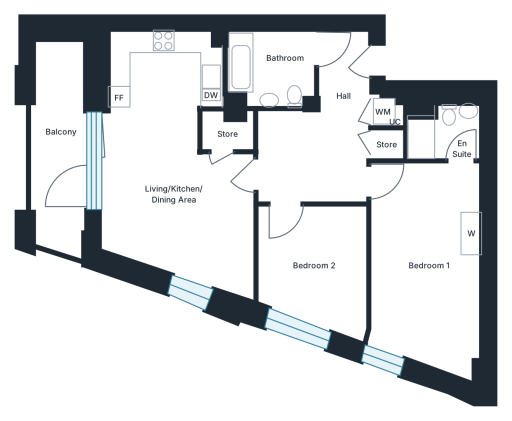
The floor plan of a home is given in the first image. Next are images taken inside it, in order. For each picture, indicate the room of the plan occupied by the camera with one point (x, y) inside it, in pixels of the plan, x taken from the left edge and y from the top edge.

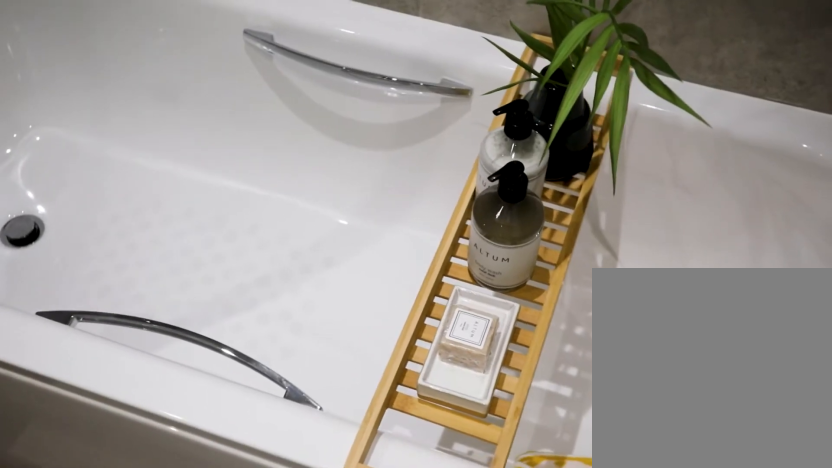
(272, 66)
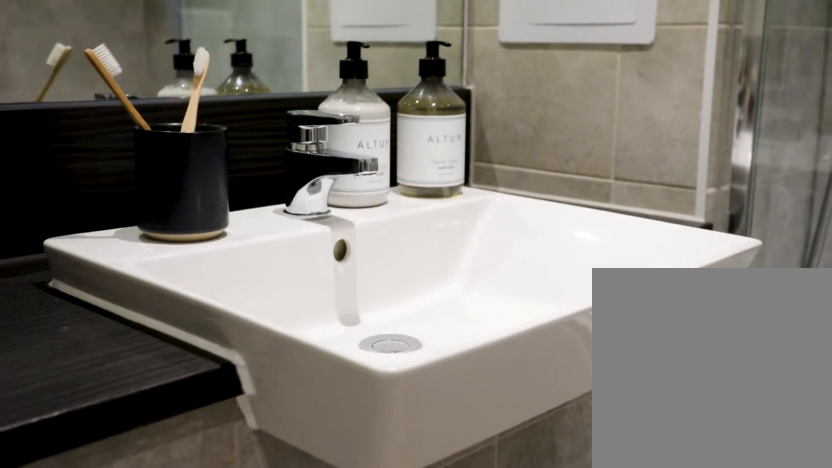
(272, 65)
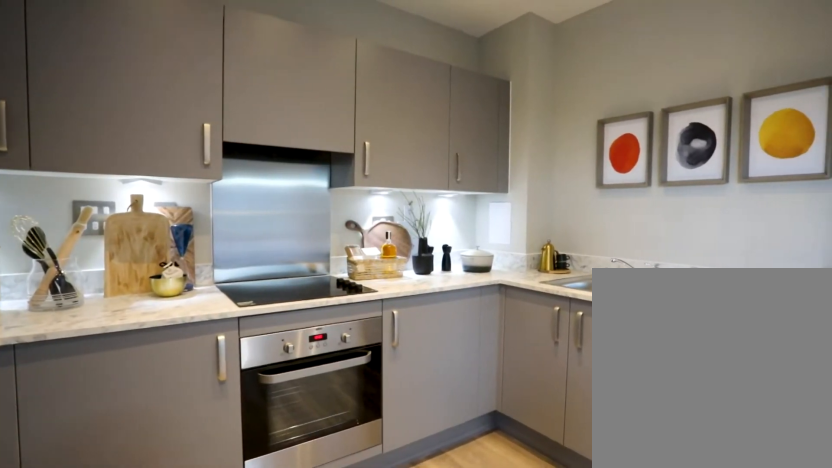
(176, 162)
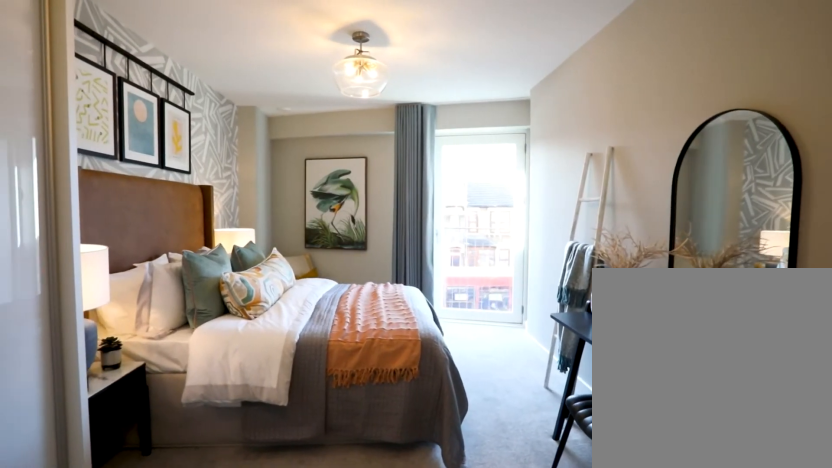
(430, 246)
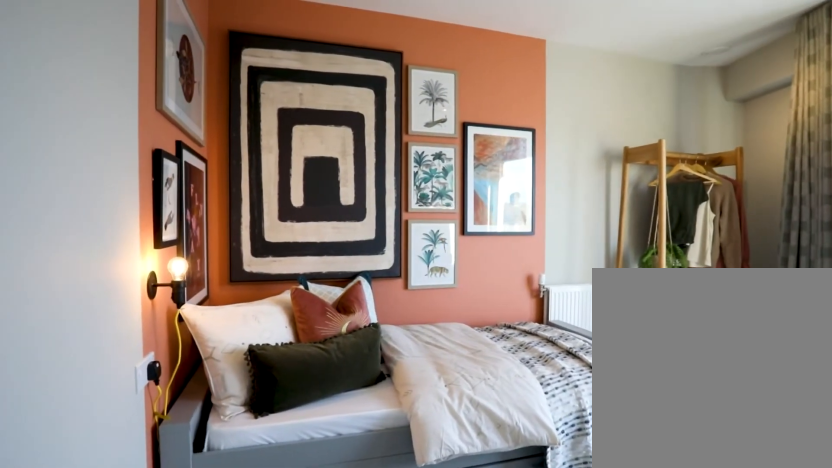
(315, 267)
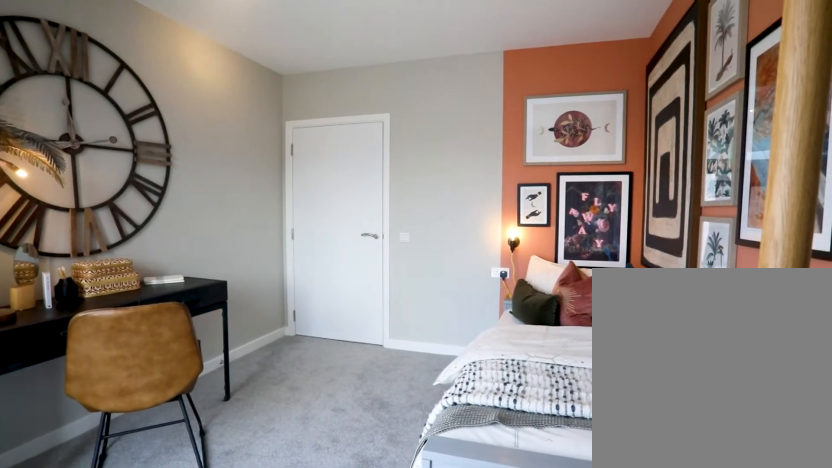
(315, 267)
